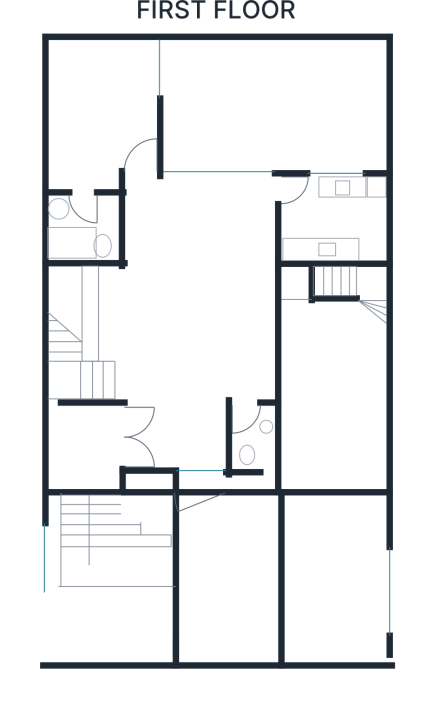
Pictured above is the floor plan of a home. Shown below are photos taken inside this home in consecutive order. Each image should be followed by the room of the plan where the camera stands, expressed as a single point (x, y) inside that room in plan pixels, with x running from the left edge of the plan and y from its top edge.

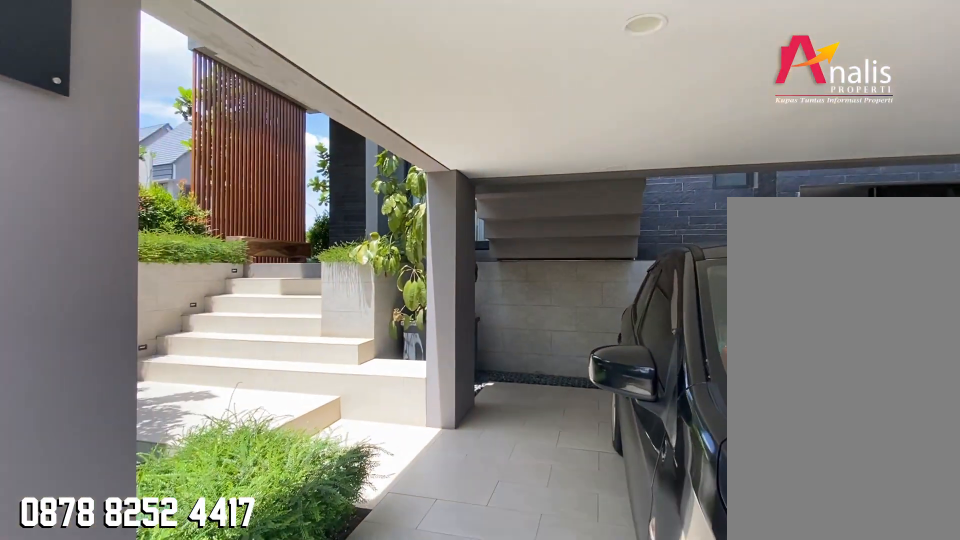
(241, 585)
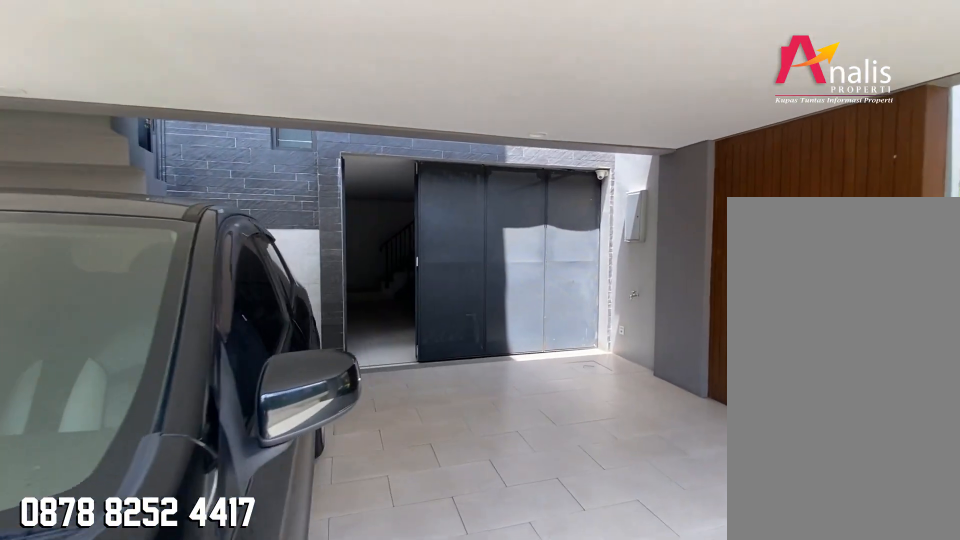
(241, 585)
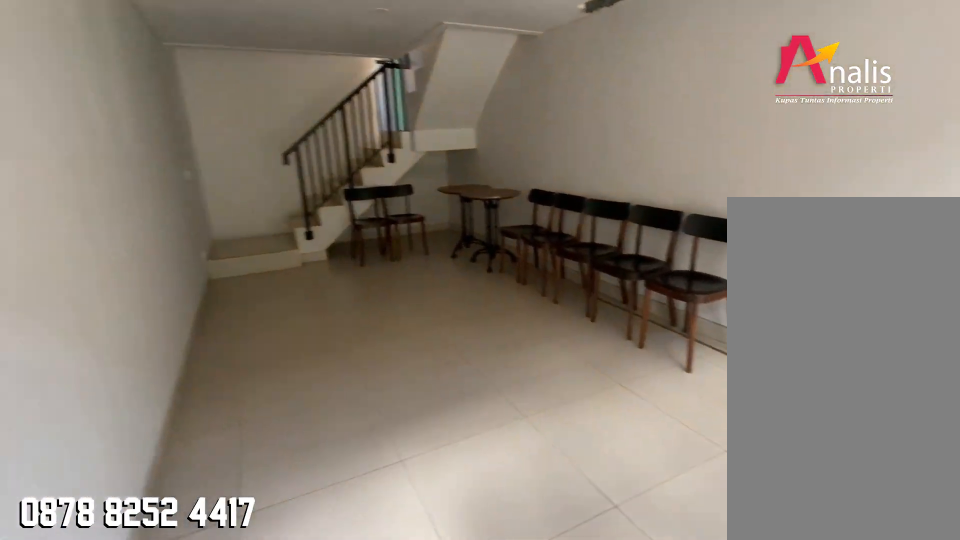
(332, 399)
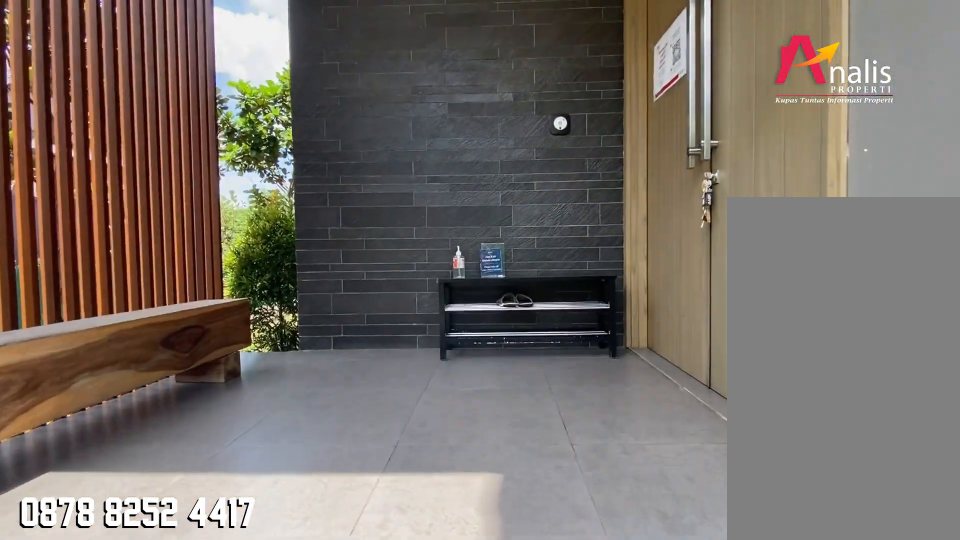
(106, 541)
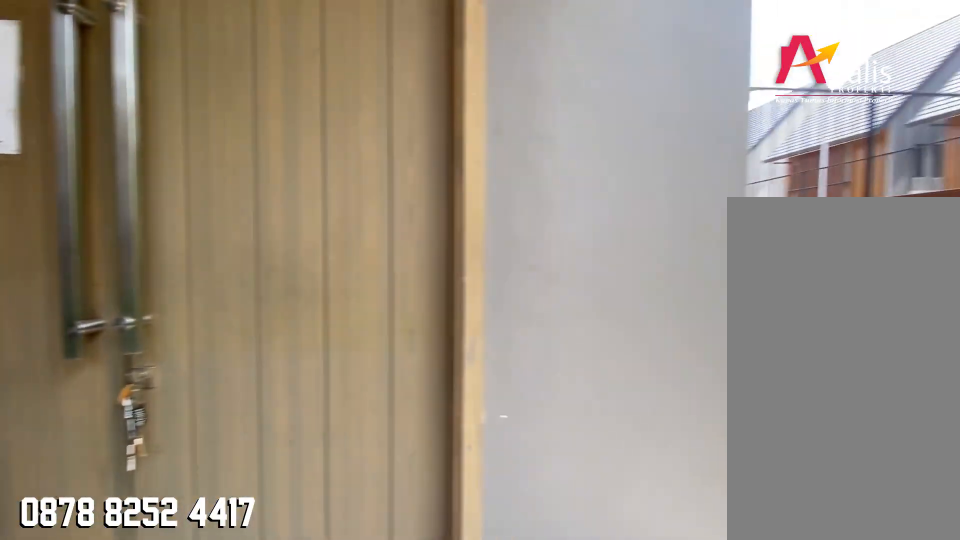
(83, 449)
